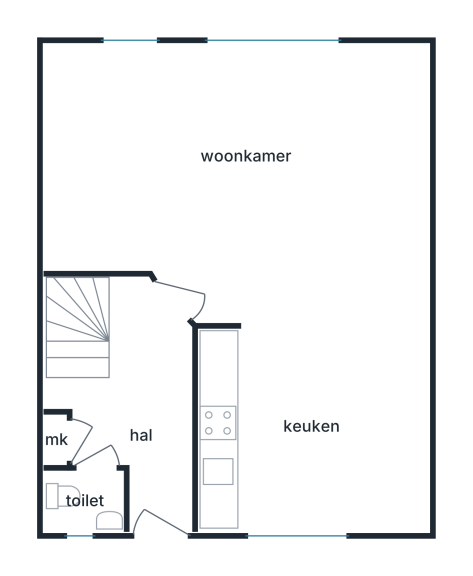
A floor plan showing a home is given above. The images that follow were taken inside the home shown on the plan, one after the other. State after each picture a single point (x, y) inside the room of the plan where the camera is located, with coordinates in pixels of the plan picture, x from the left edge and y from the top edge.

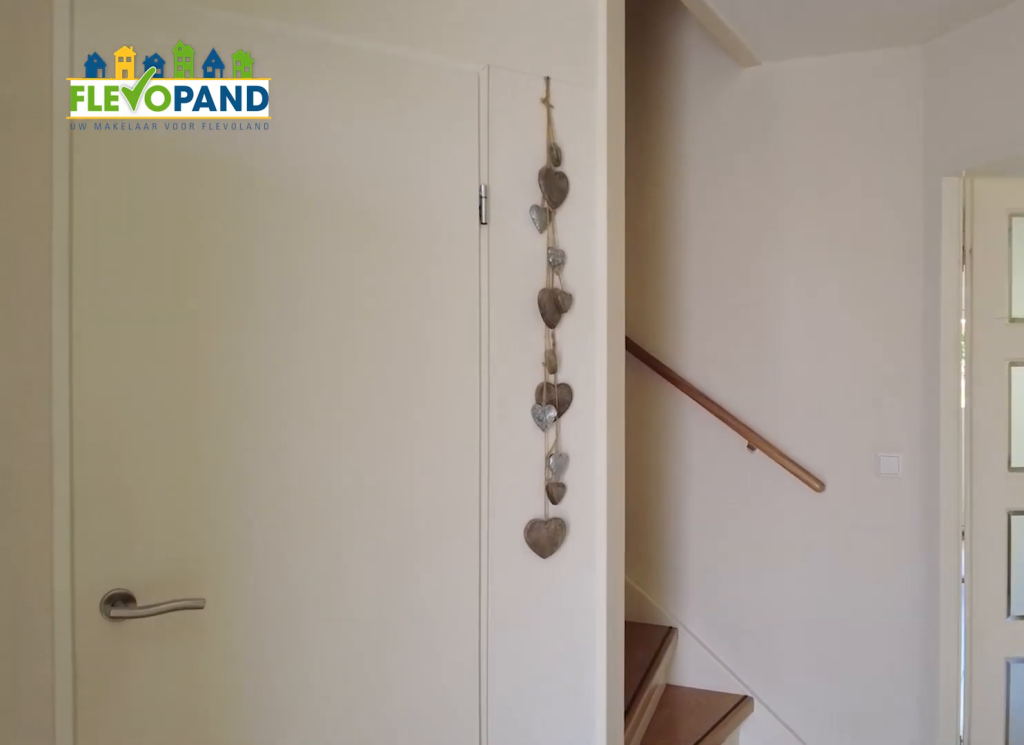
(140, 407)
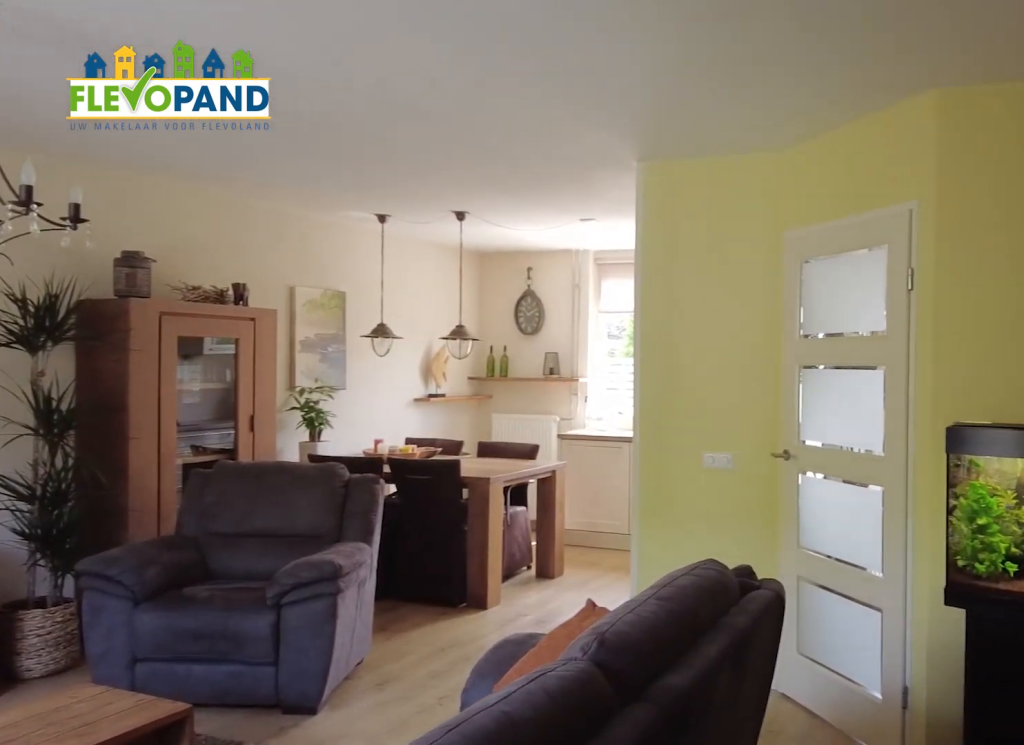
(157, 107)
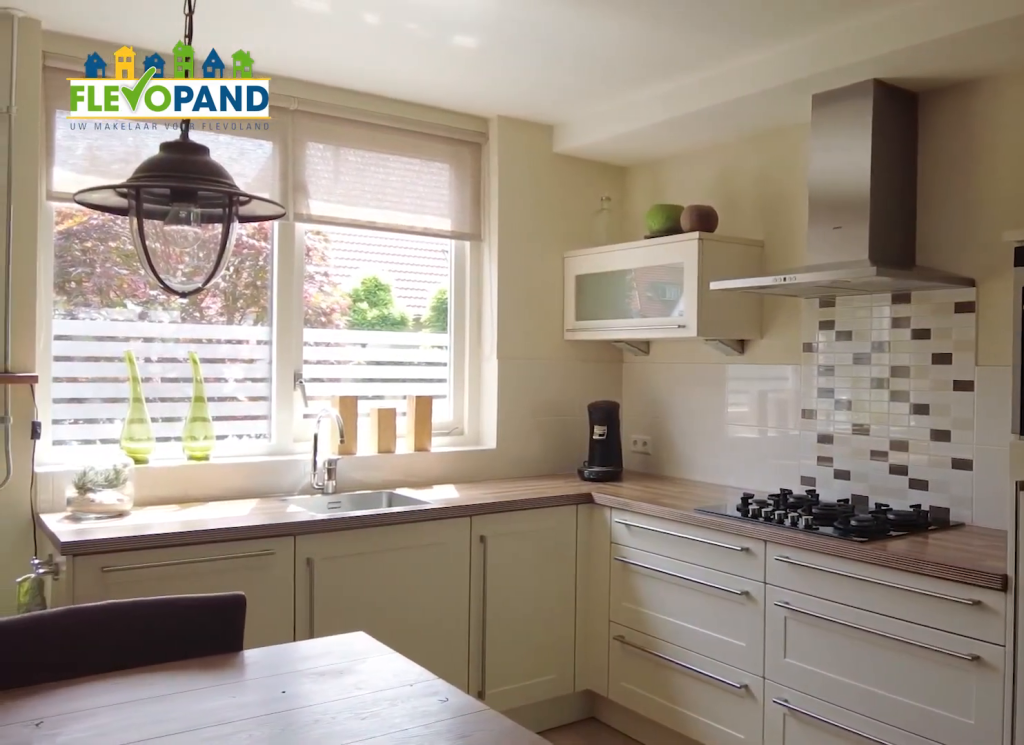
(312, 429)
